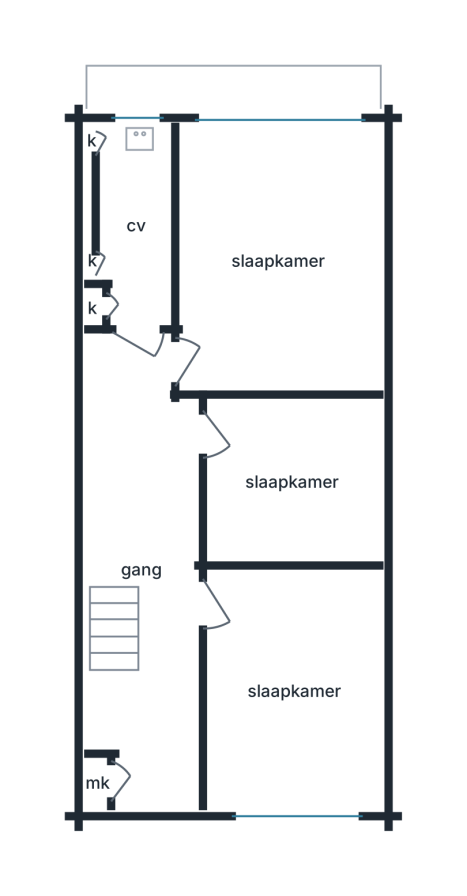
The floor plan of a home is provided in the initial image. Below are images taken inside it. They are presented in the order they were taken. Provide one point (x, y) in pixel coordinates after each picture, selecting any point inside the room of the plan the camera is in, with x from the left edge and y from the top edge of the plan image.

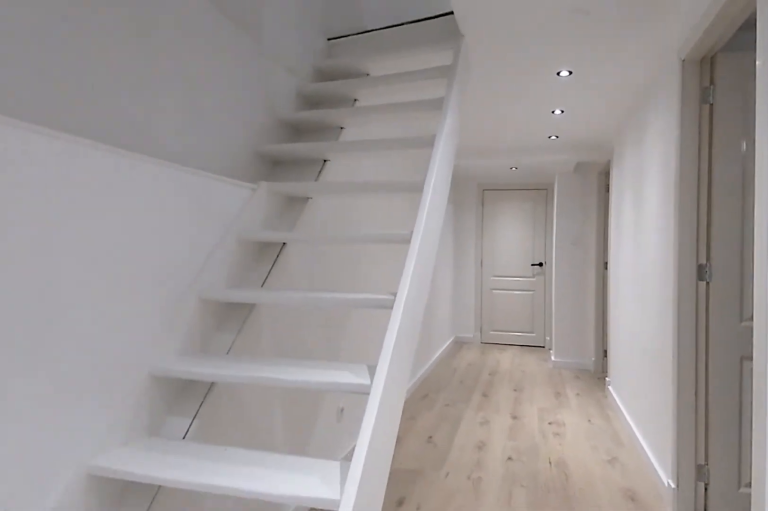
(145, 563)
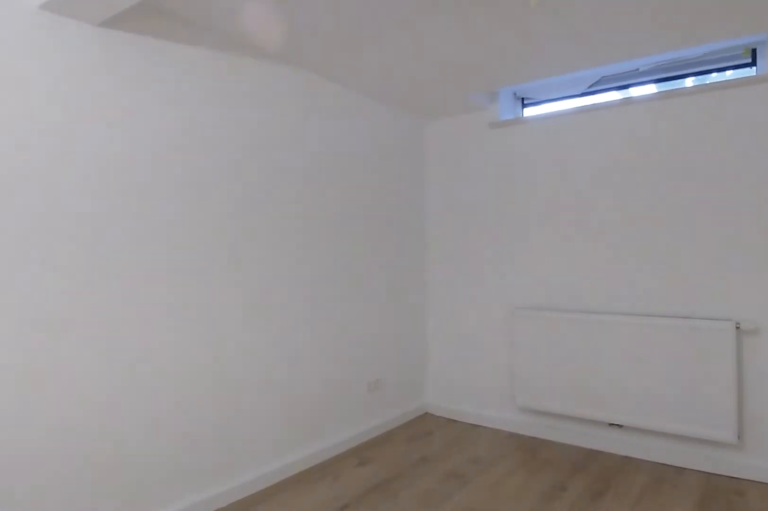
(291, 803)
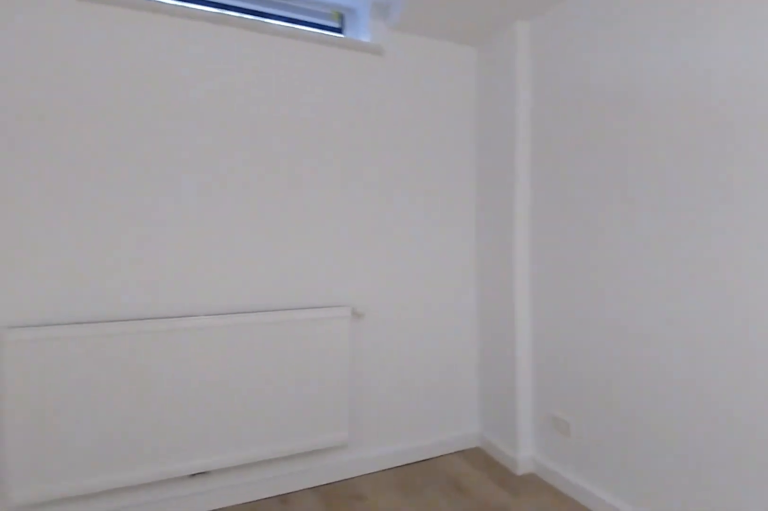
(291, 803)
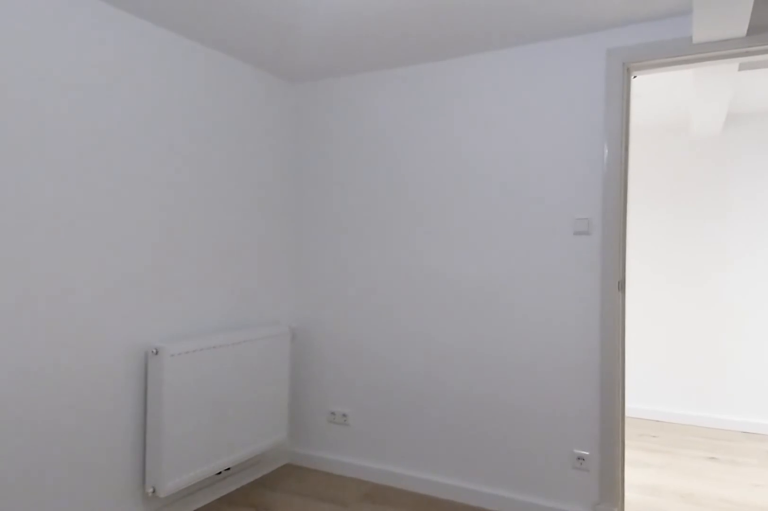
(291, 482)
